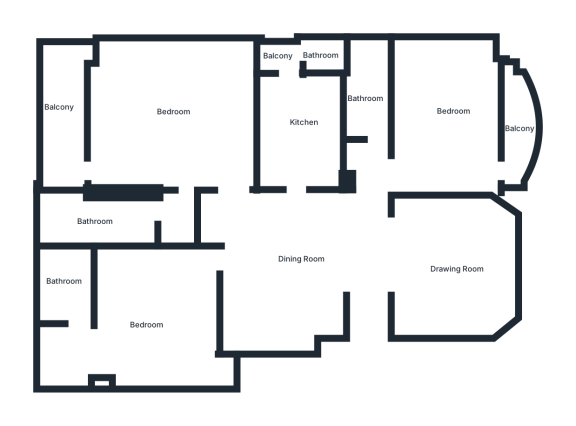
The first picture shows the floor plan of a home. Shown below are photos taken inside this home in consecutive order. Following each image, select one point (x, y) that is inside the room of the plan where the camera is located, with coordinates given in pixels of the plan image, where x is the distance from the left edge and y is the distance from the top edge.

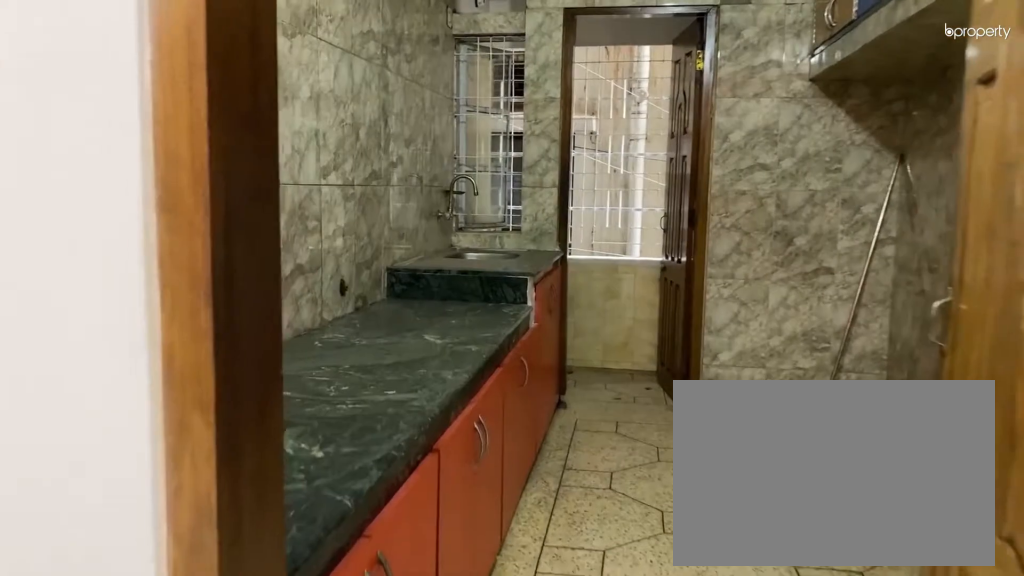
(292, 160)
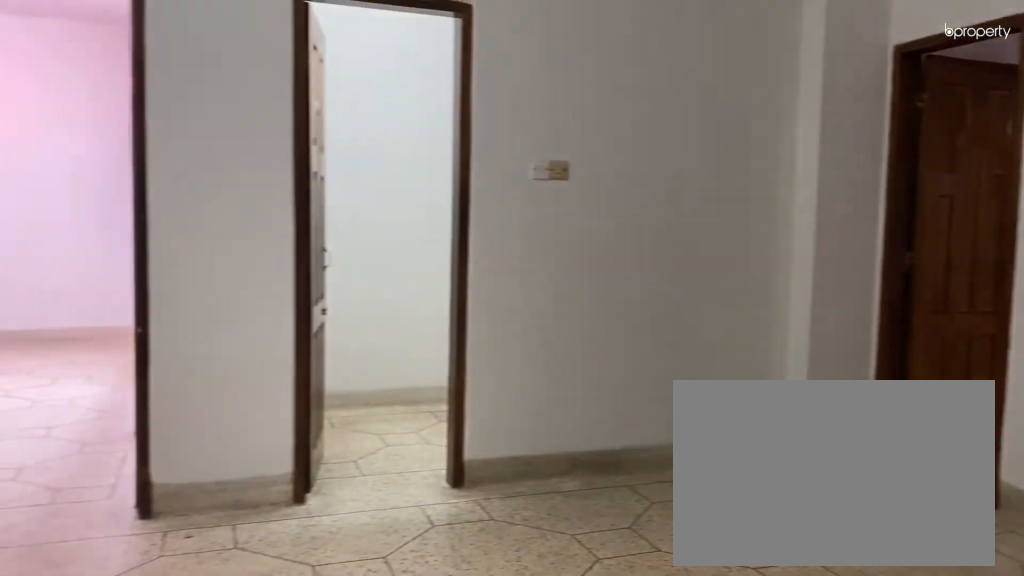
(173, 113)
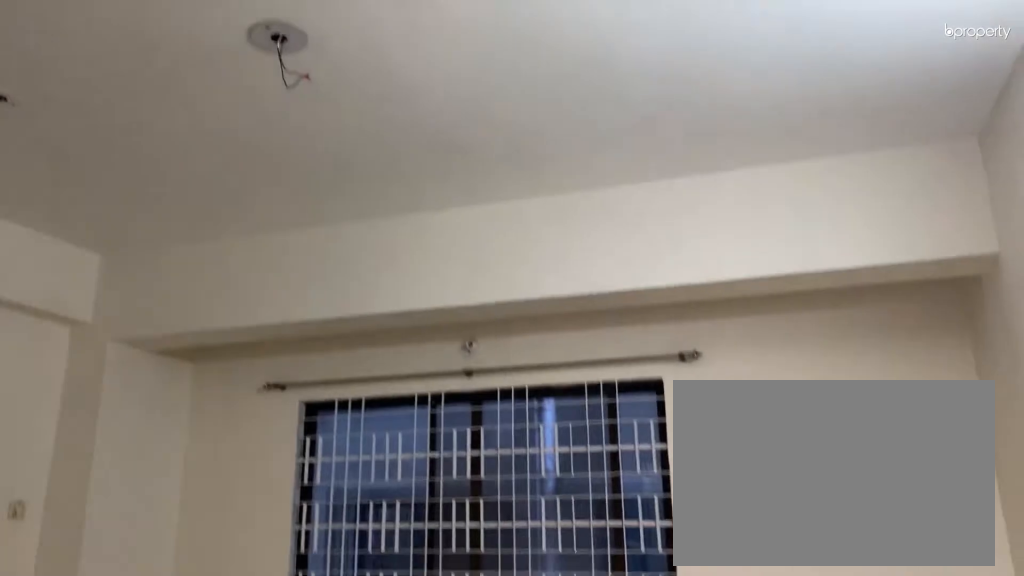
(173, 113)
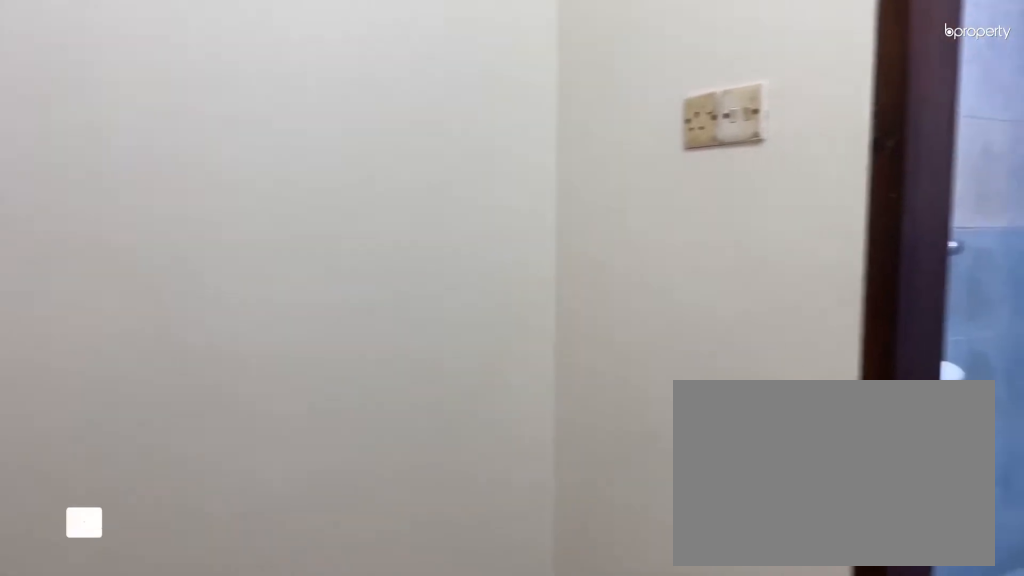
(171, 216)
